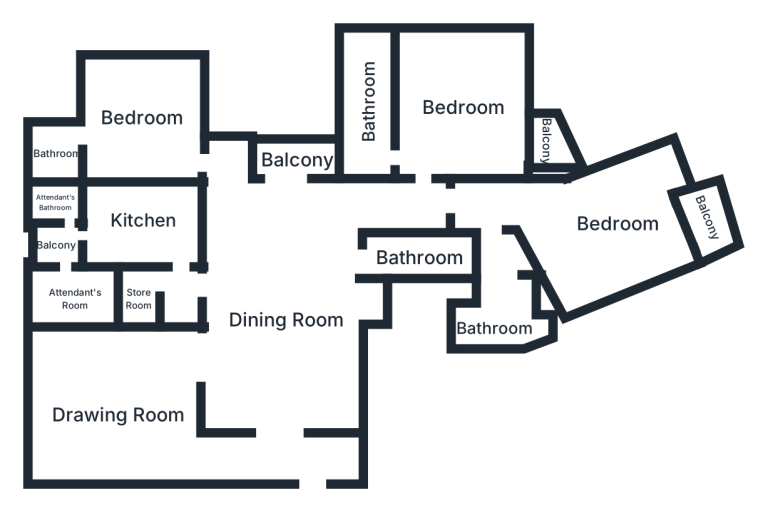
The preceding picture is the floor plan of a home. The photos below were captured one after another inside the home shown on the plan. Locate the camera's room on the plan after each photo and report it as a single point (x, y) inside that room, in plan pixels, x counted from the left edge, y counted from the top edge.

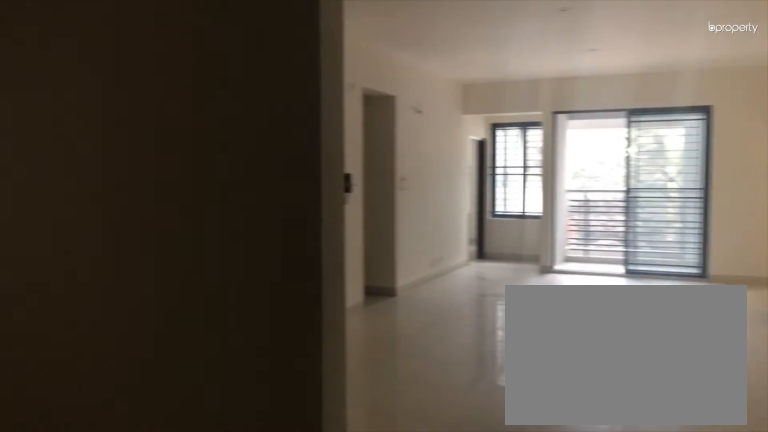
(313, 458)
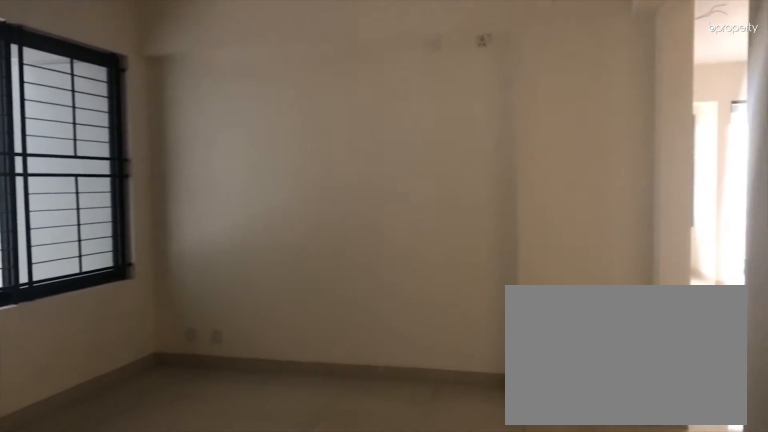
(122, 423)
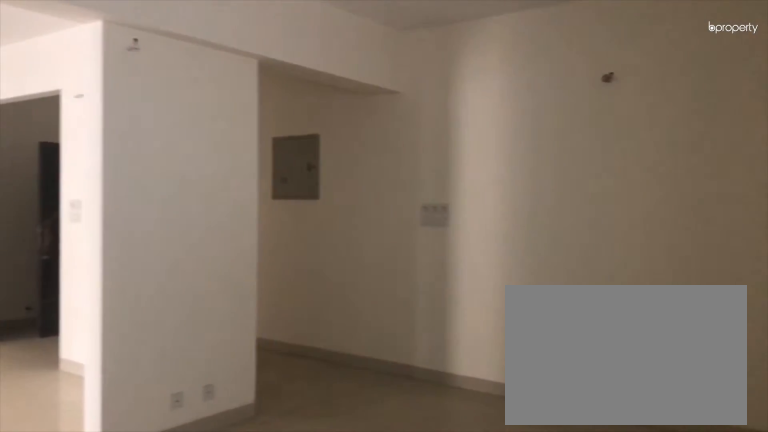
(122, 423)
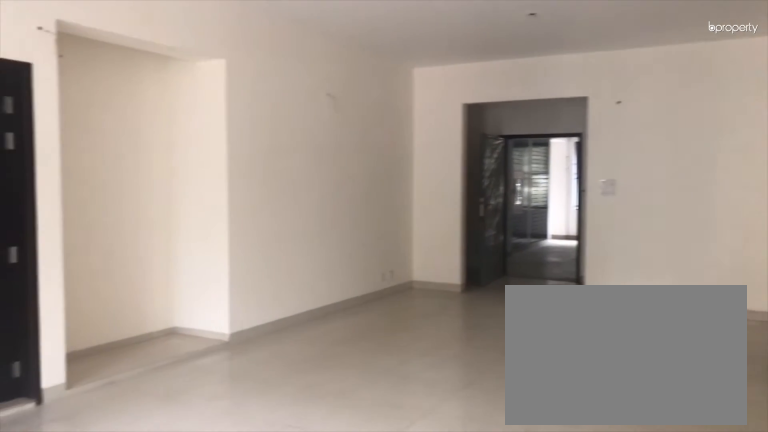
(287, 322)
